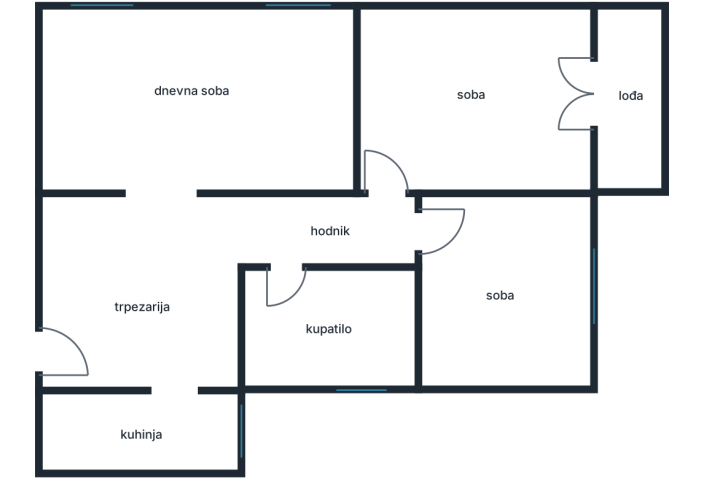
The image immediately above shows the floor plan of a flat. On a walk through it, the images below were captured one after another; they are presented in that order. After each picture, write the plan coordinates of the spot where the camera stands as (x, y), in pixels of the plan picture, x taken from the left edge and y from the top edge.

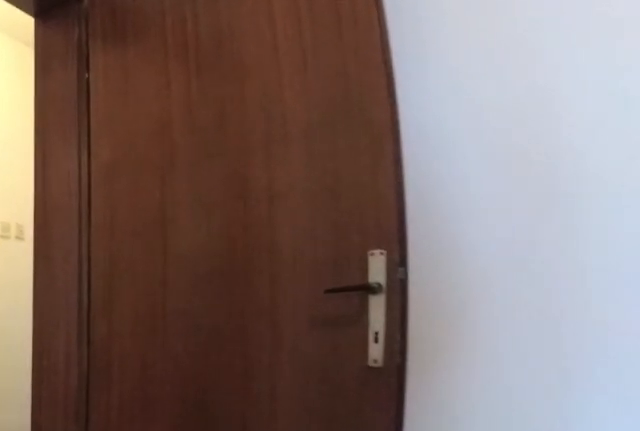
(444, 128)
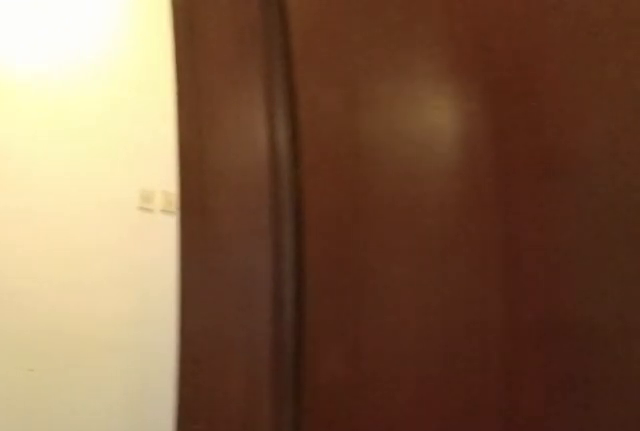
(408, 143)
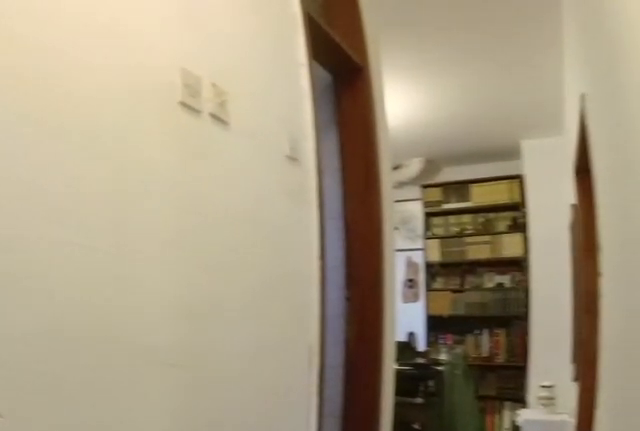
(407, 212)
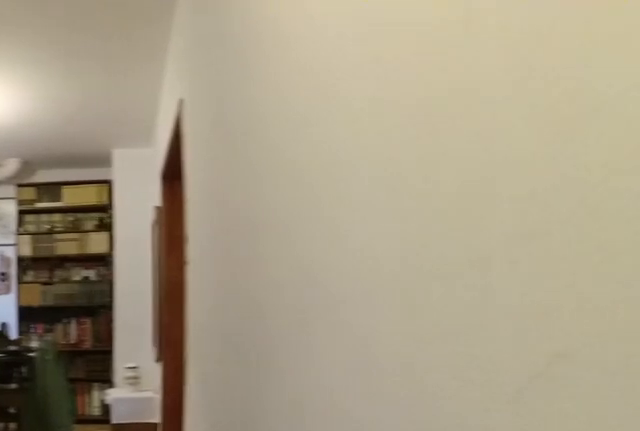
(392, 224)
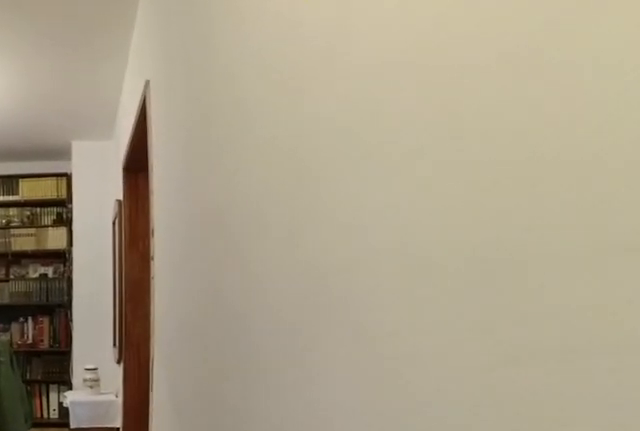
(373, 226)
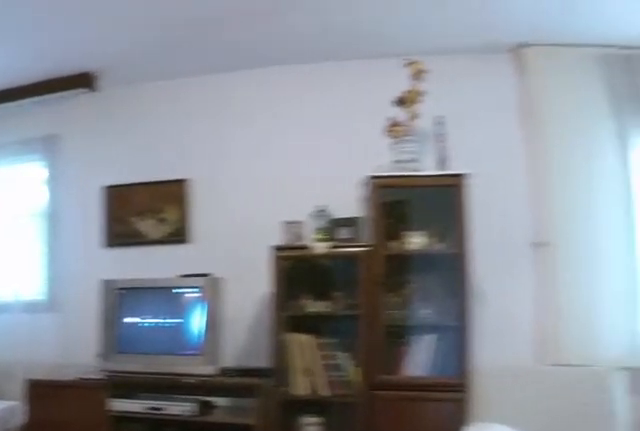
(185, 212)
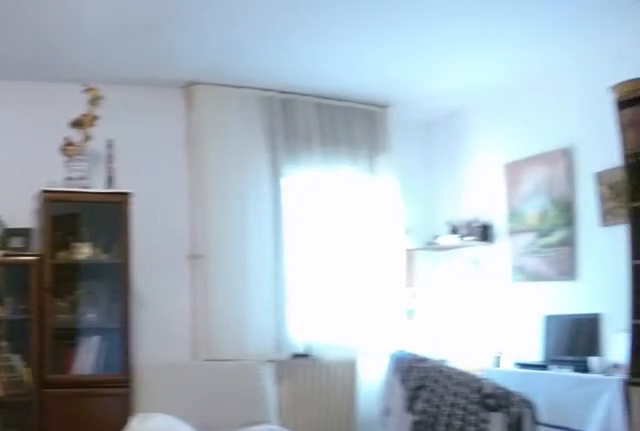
(182, 207)
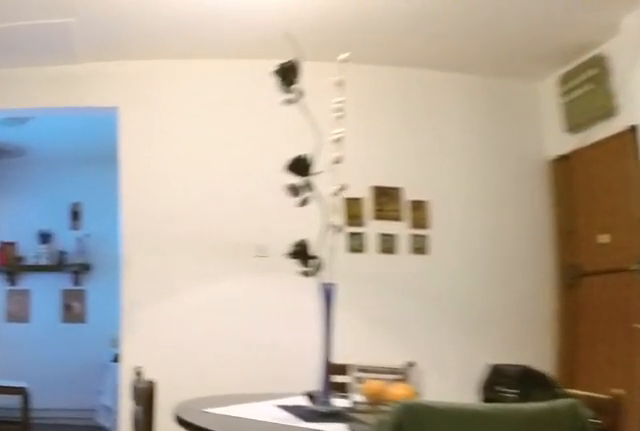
(168, 167)
